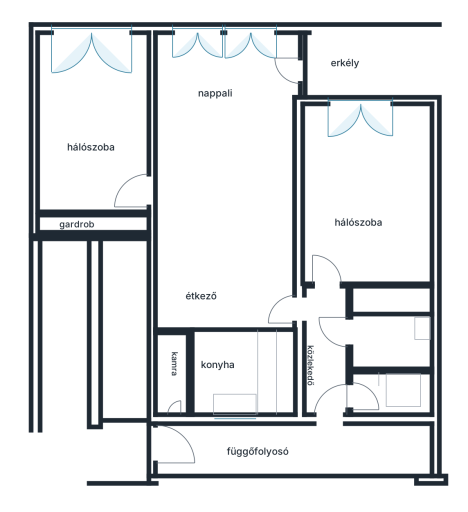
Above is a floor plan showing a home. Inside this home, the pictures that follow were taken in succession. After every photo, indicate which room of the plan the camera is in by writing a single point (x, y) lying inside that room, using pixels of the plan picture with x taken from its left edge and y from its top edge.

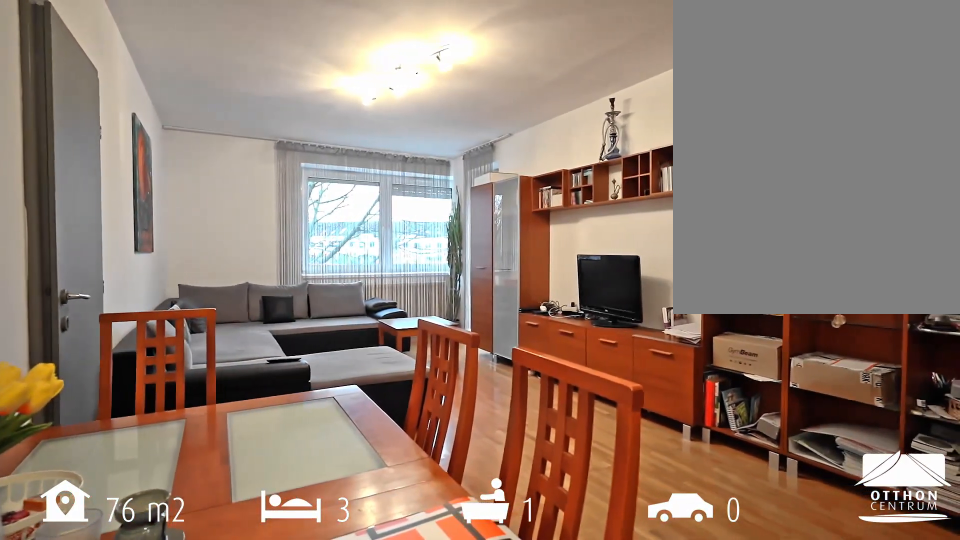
(226, 191)
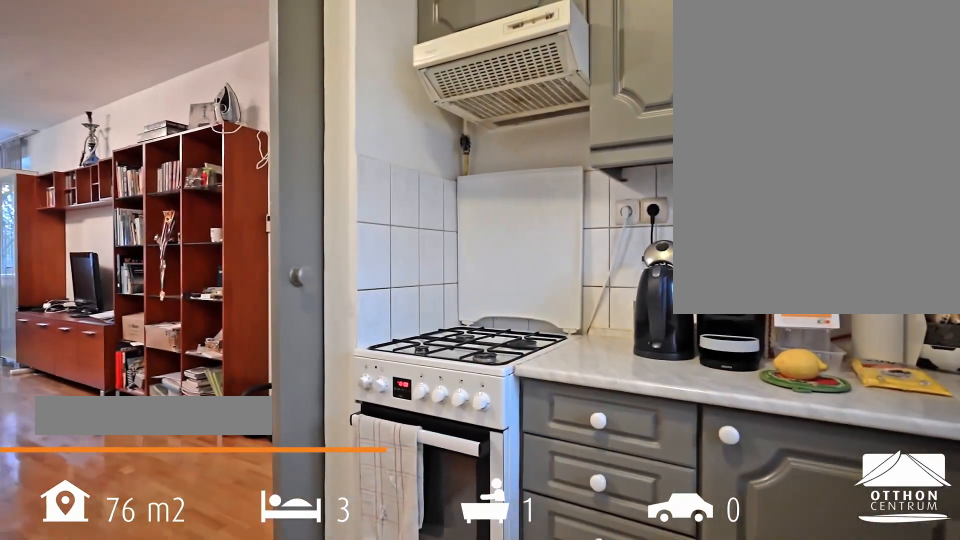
(227, 373)
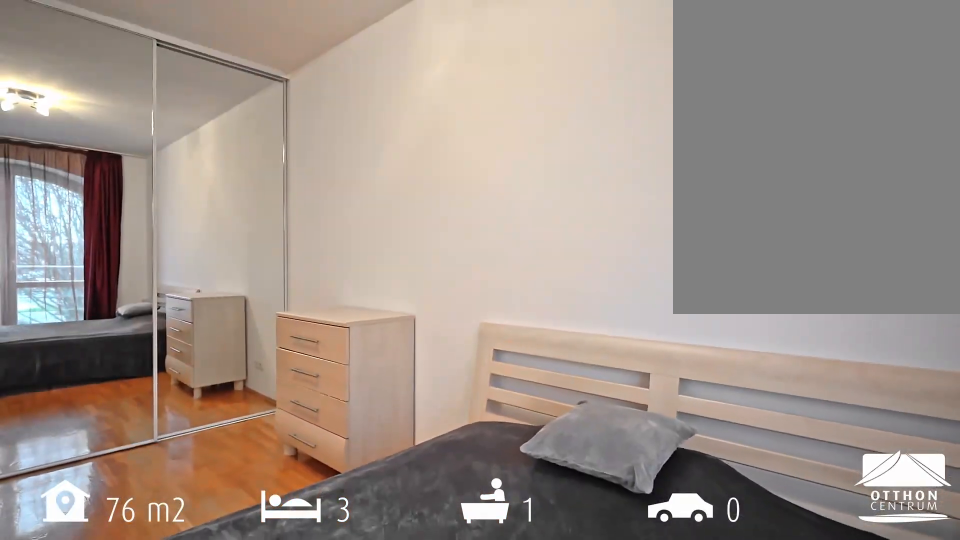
(90, 131)
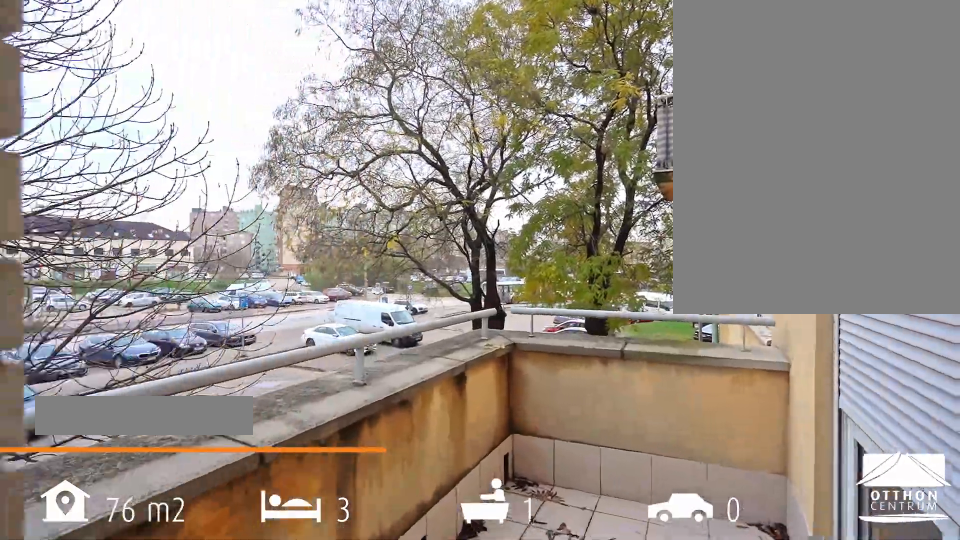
(370, 58)
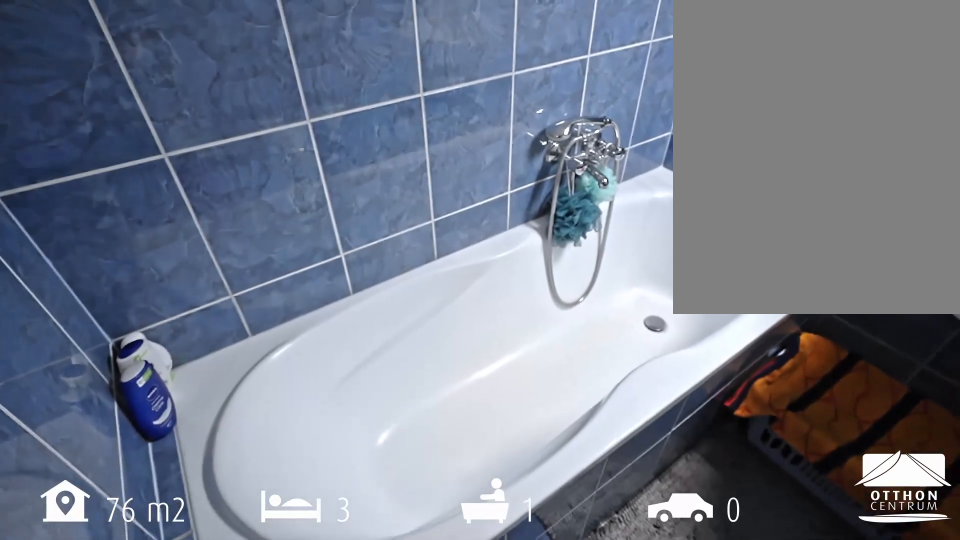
(388, 332)
